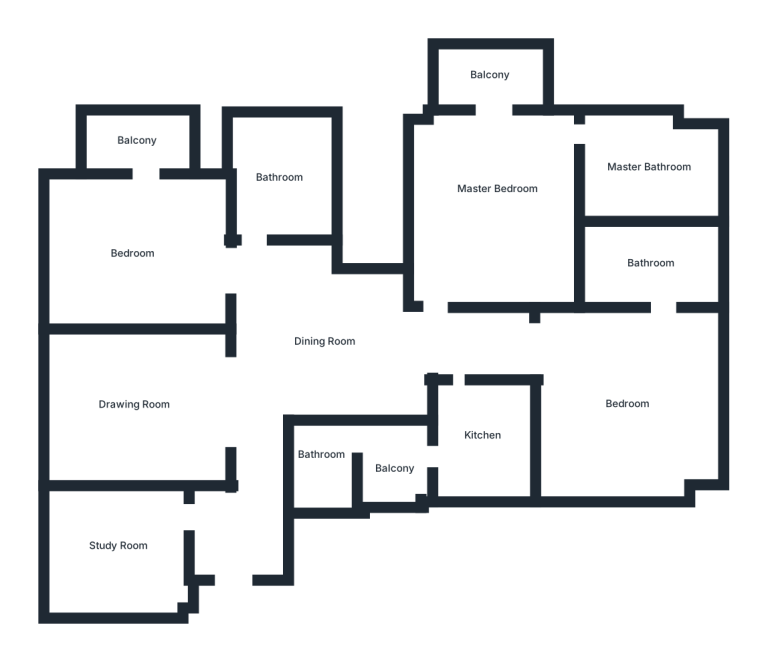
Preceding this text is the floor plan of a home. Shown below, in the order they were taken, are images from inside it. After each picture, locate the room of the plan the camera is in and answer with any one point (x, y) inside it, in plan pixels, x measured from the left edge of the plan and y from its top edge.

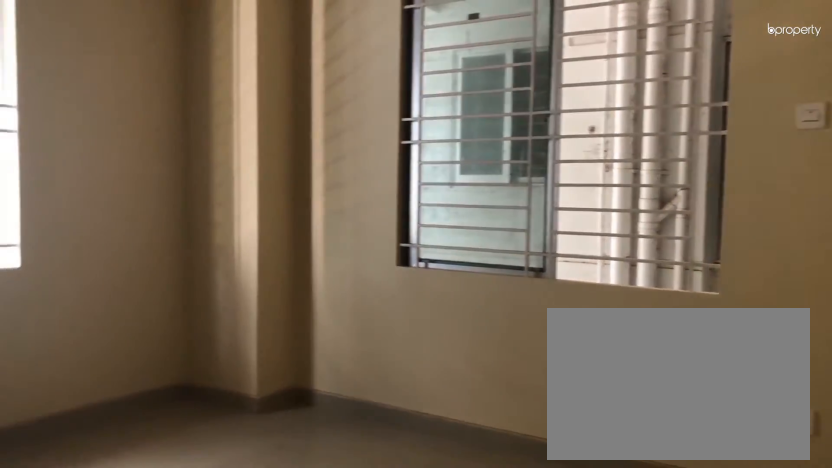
(626, 402)
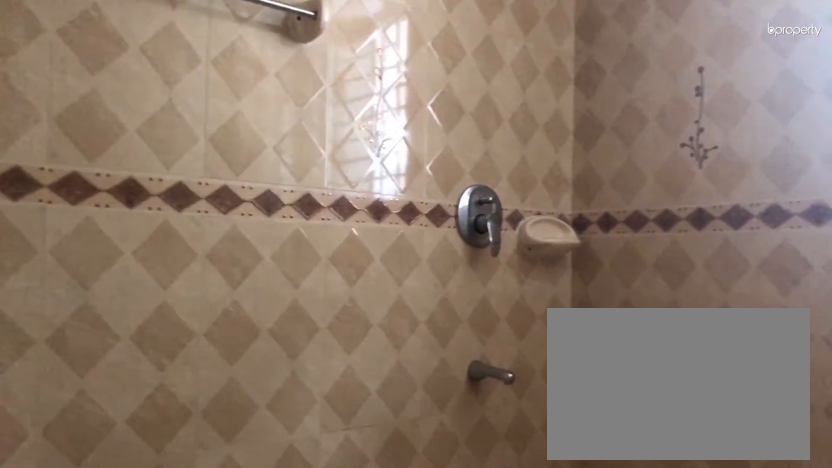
(651, 263)
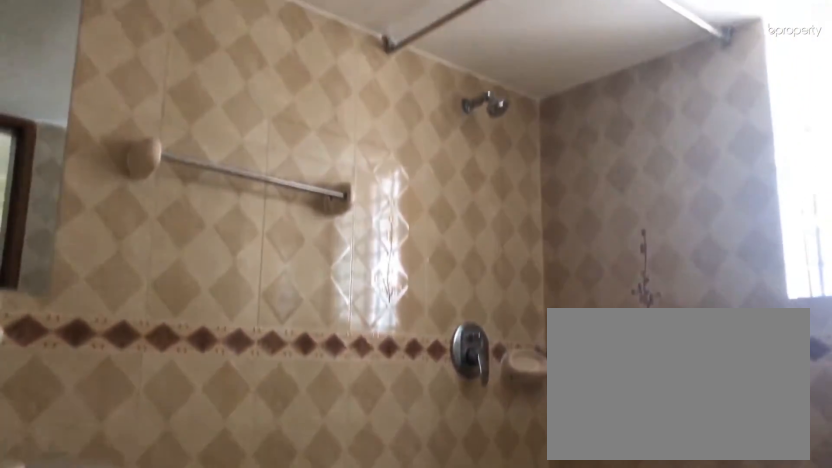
(651, 263)
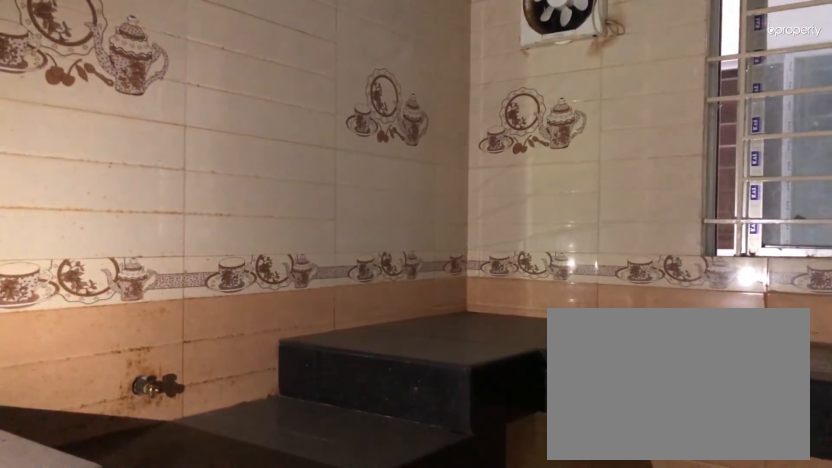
(484, 438)
